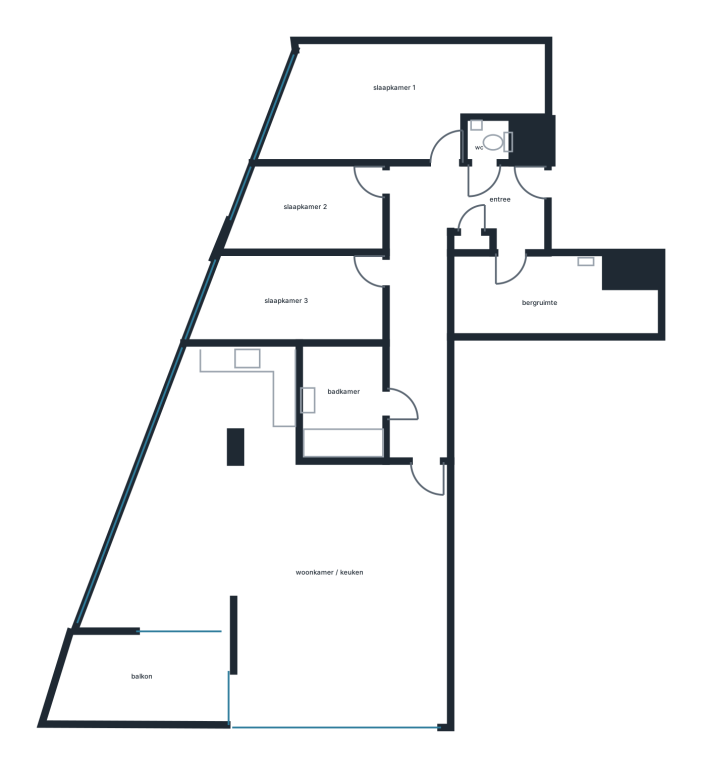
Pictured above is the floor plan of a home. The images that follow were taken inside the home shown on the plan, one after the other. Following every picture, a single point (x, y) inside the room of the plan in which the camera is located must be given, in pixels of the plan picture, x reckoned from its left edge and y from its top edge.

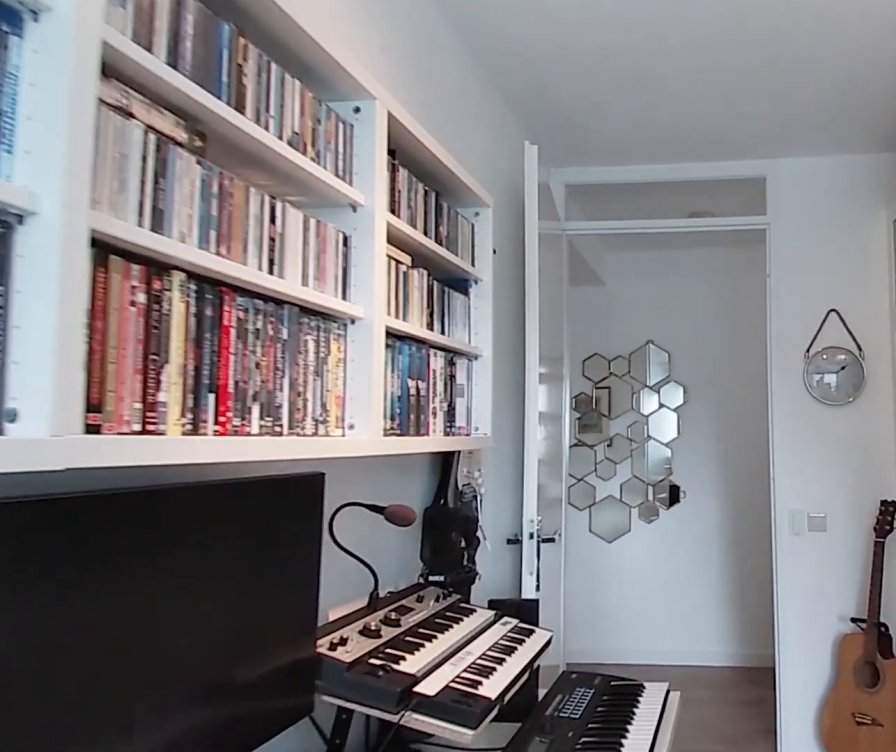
(294, 298)
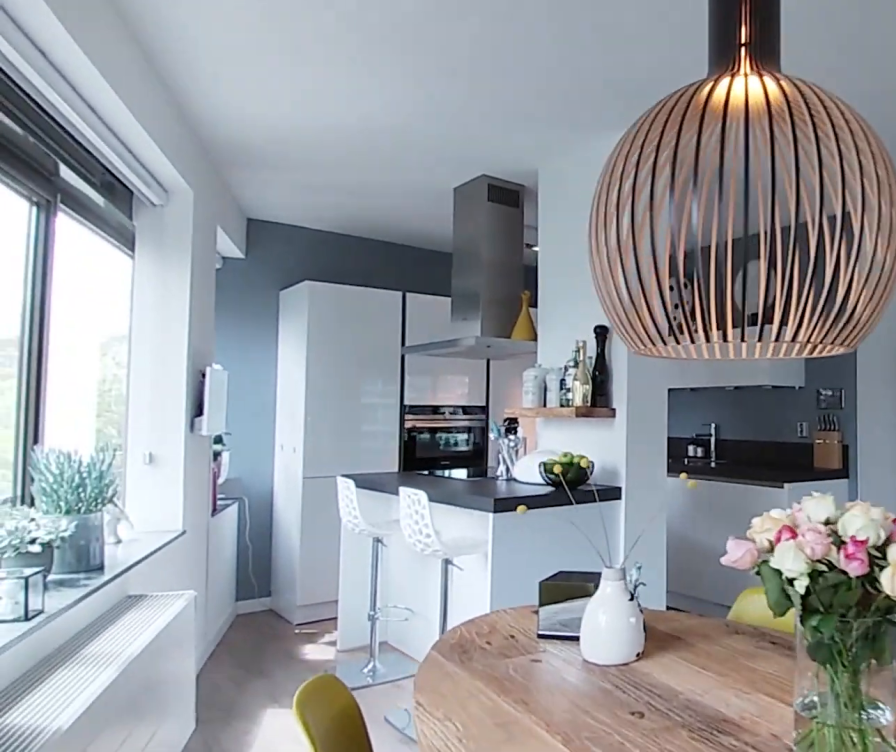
(196, 491)
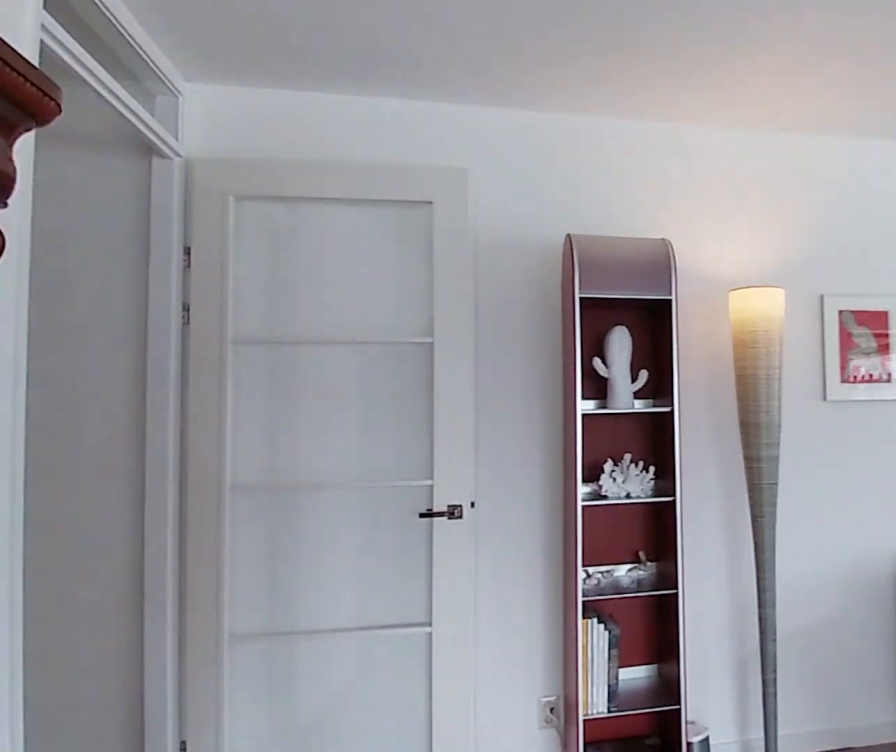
(352, 604)
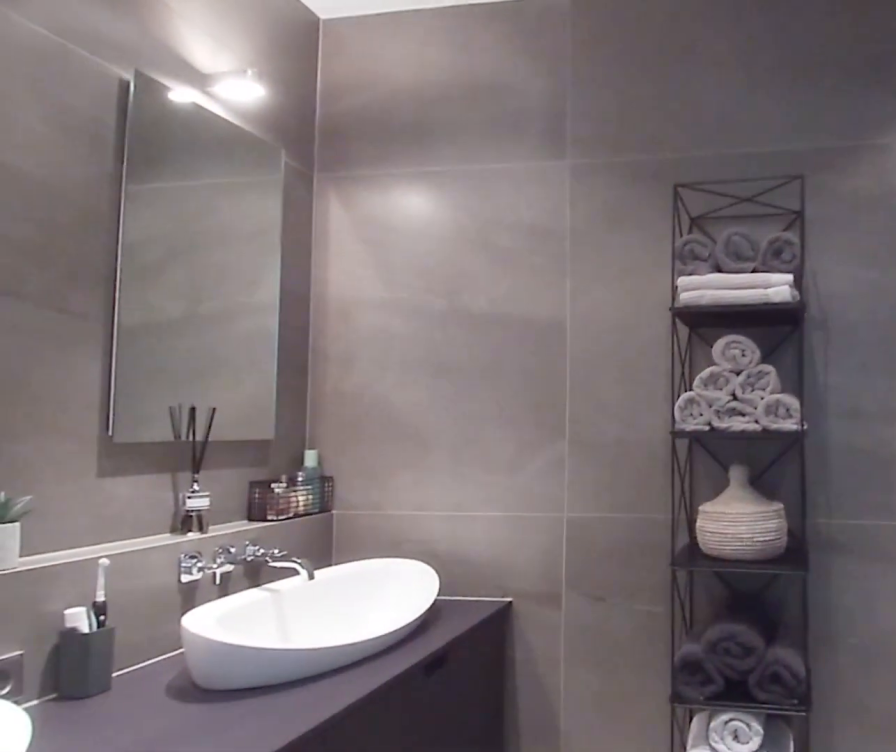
(342, 402)
